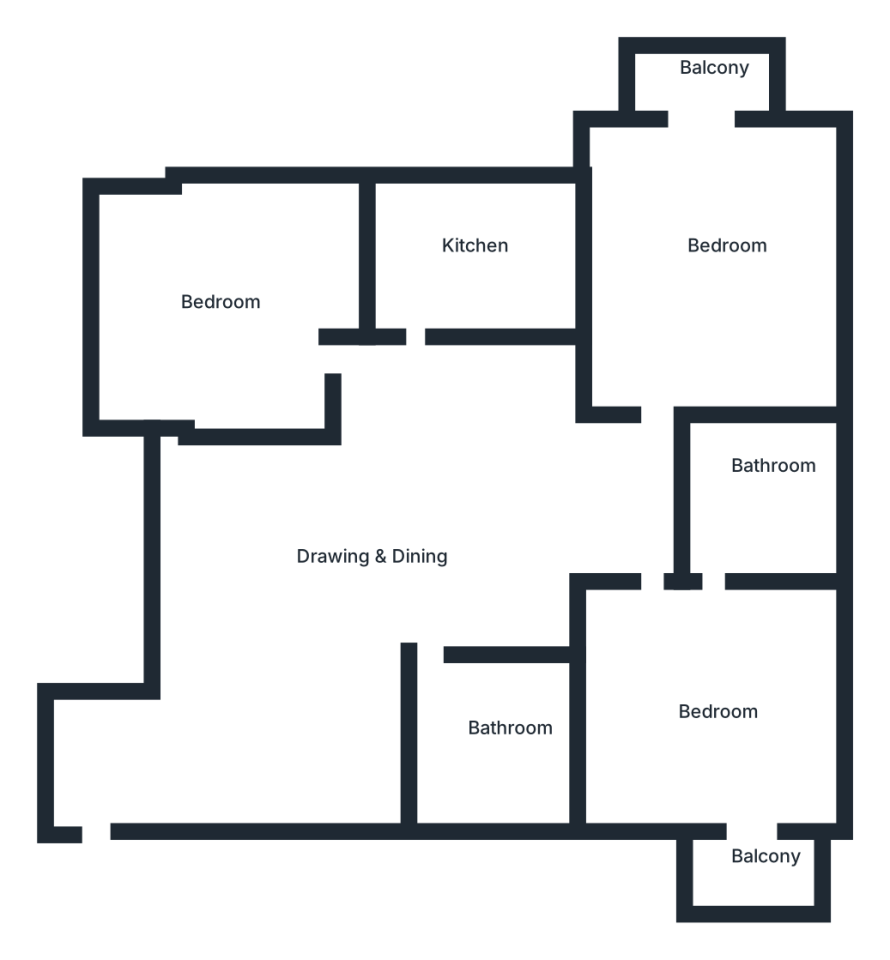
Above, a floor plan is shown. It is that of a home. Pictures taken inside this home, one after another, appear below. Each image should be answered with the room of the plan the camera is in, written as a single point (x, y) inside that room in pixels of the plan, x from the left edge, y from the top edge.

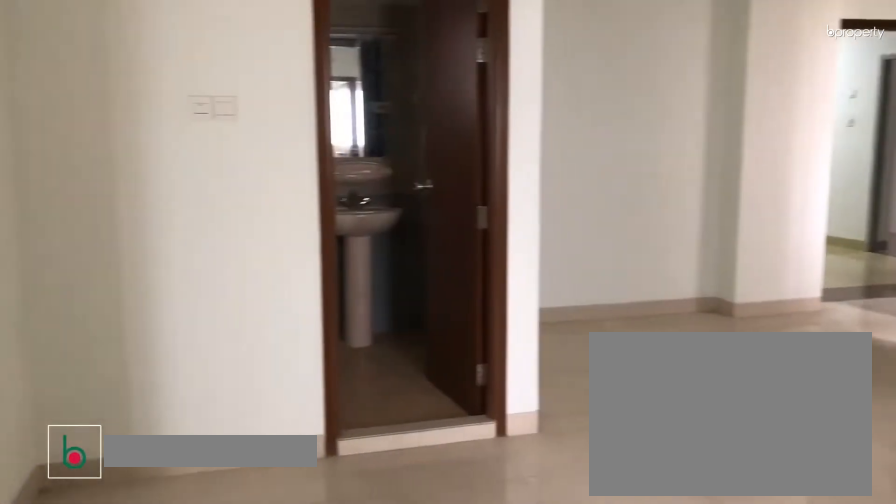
(383, 541)
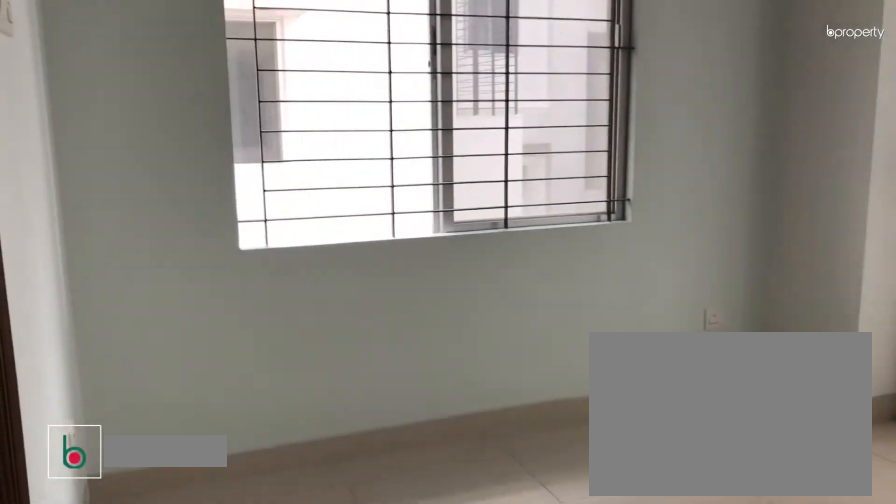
(728, 725)
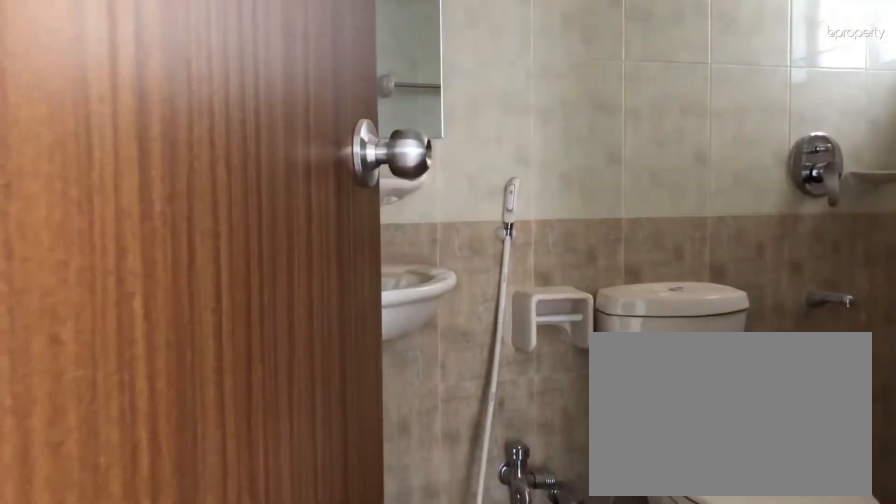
(759, 497)
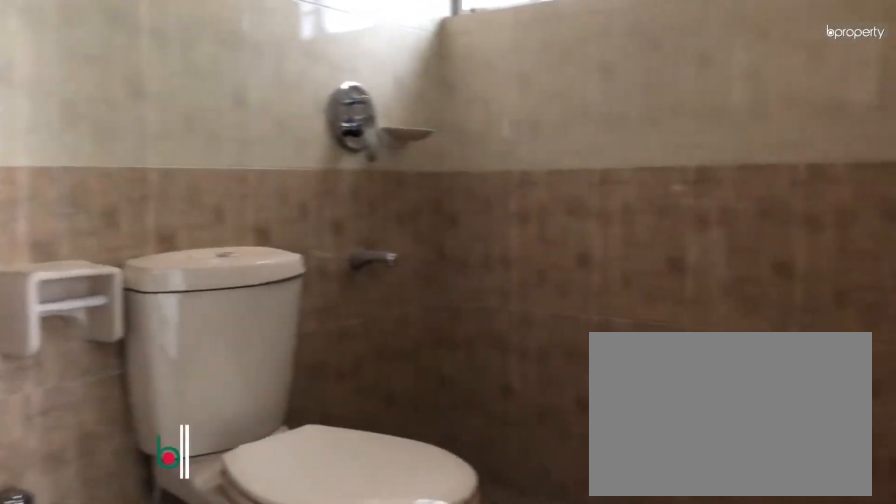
(759, 497)
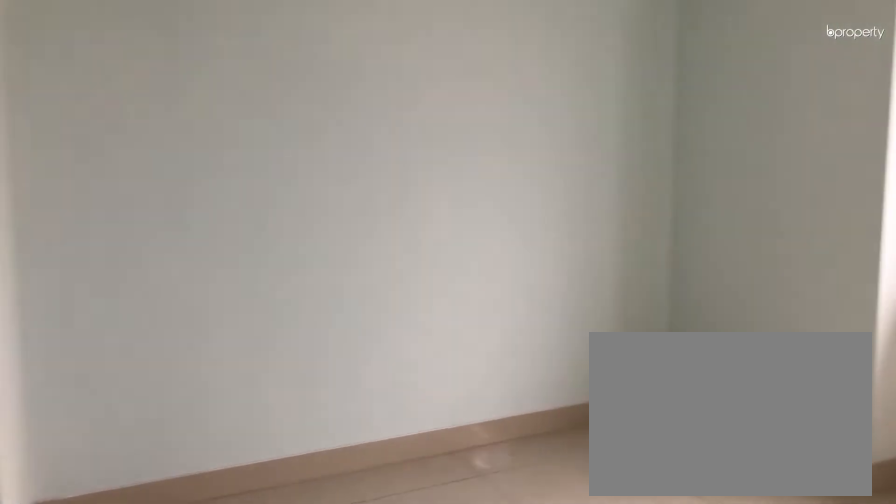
(226, 321)
